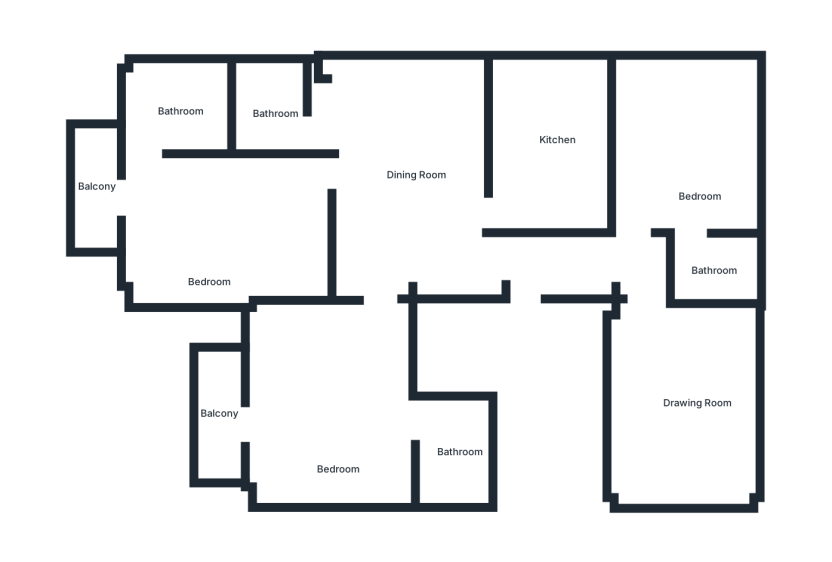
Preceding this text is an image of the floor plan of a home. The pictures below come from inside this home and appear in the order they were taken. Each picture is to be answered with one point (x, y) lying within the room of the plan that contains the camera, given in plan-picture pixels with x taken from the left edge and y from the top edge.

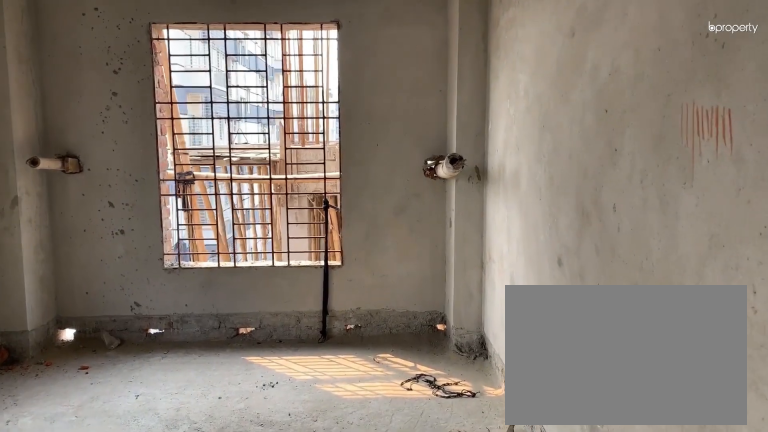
(696, 388)
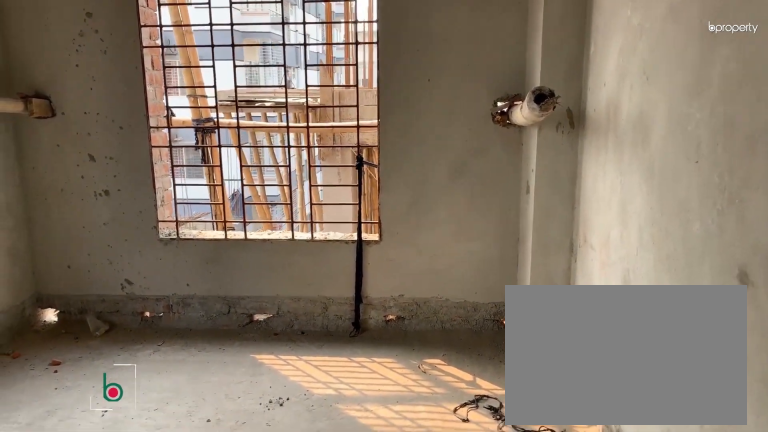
(696, 388)
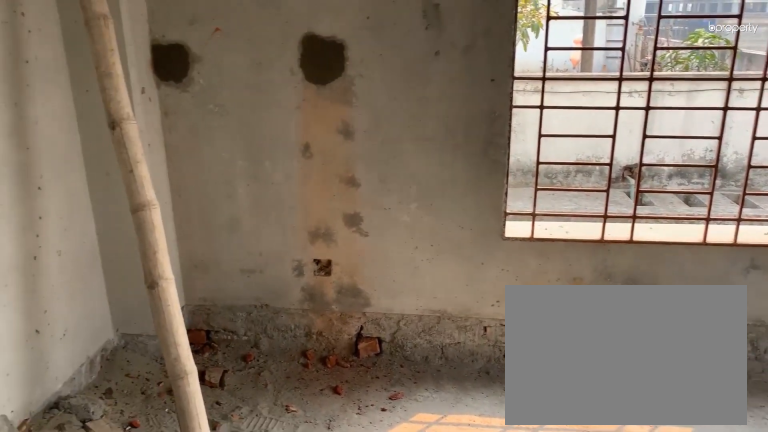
(696, 388)
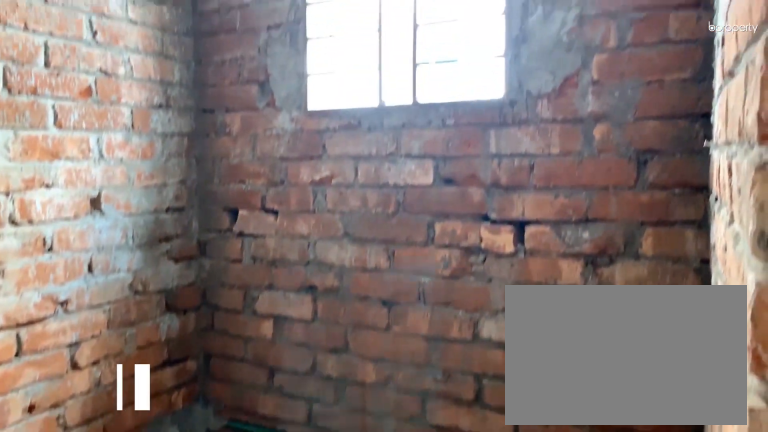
(277, 106)
